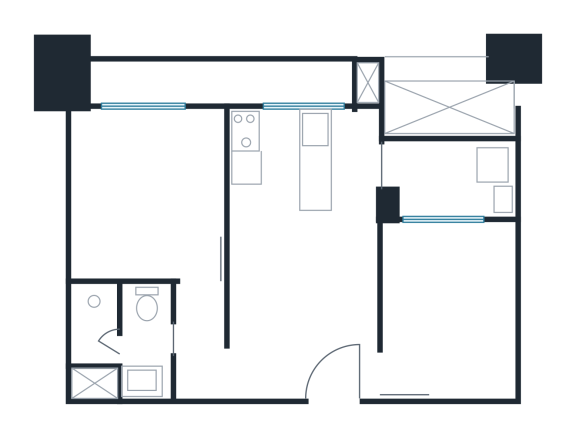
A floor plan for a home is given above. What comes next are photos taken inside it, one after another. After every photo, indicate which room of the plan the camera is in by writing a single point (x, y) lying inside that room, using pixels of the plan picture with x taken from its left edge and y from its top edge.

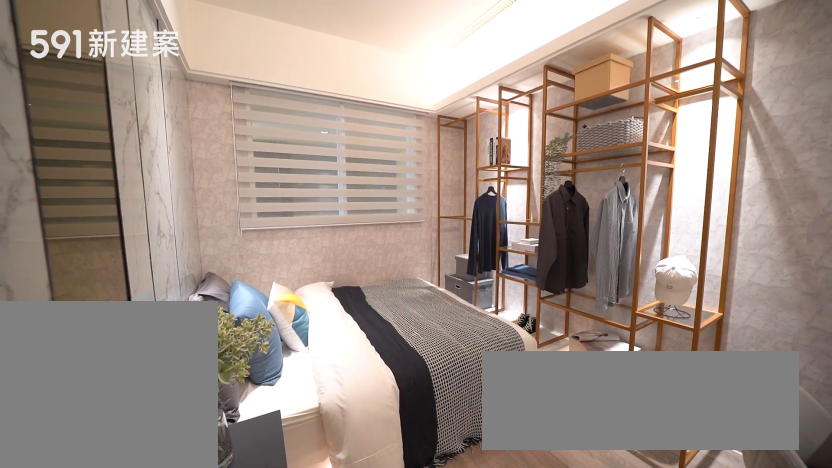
(452, 305)
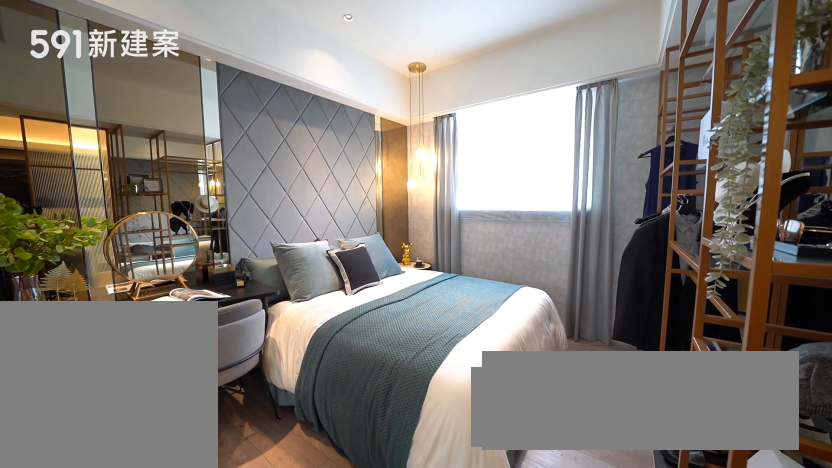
(147, 192)
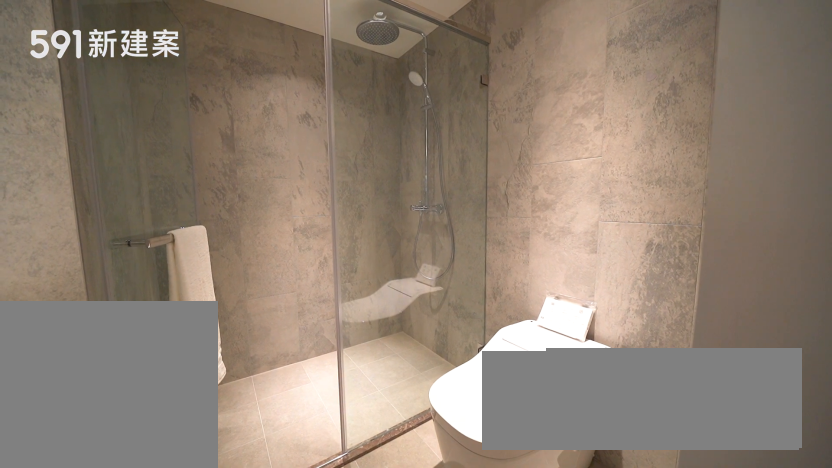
(119, 341)
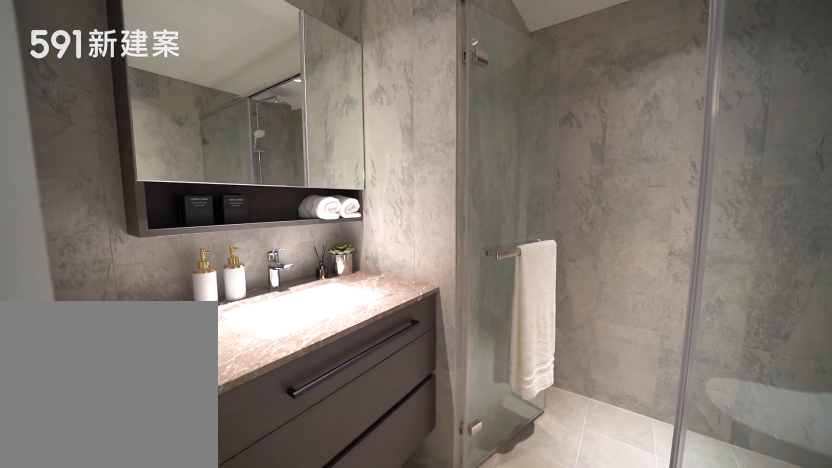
(119, 341)
